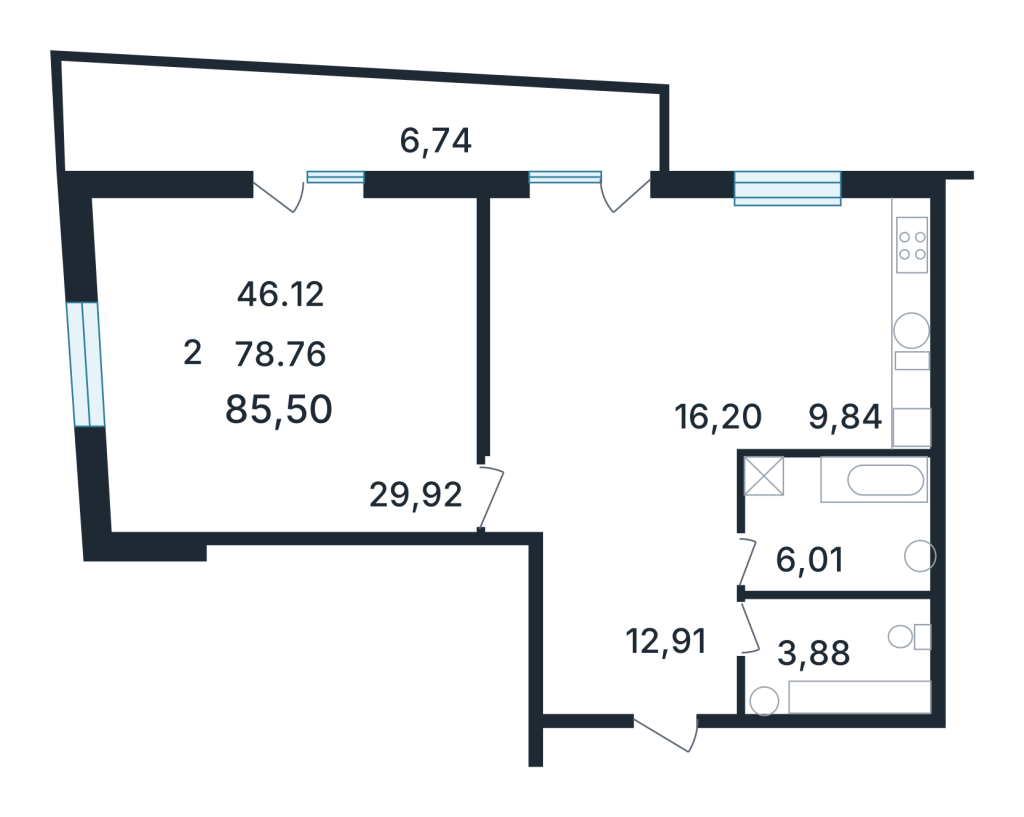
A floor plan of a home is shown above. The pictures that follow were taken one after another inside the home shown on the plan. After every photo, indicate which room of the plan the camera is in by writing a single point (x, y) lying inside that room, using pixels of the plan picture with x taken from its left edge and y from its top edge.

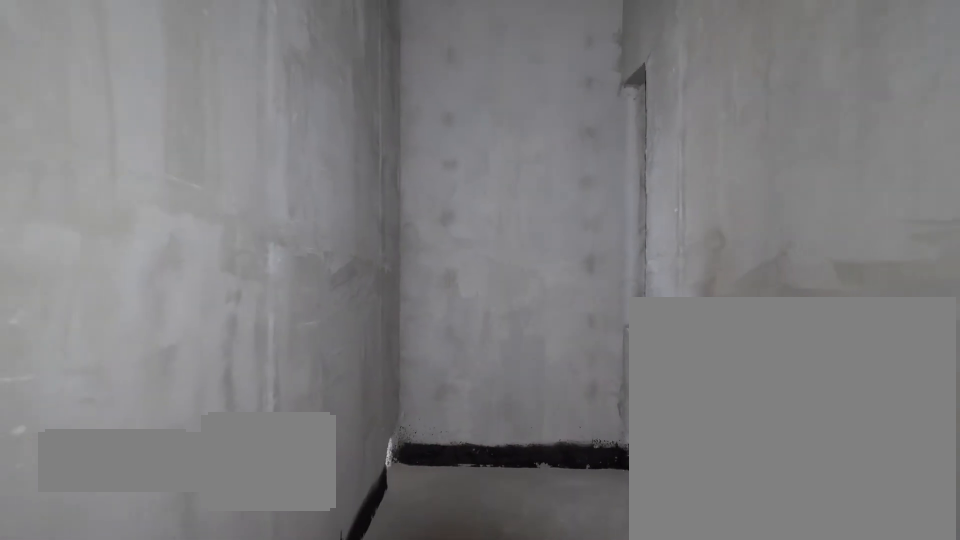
(829, 644)
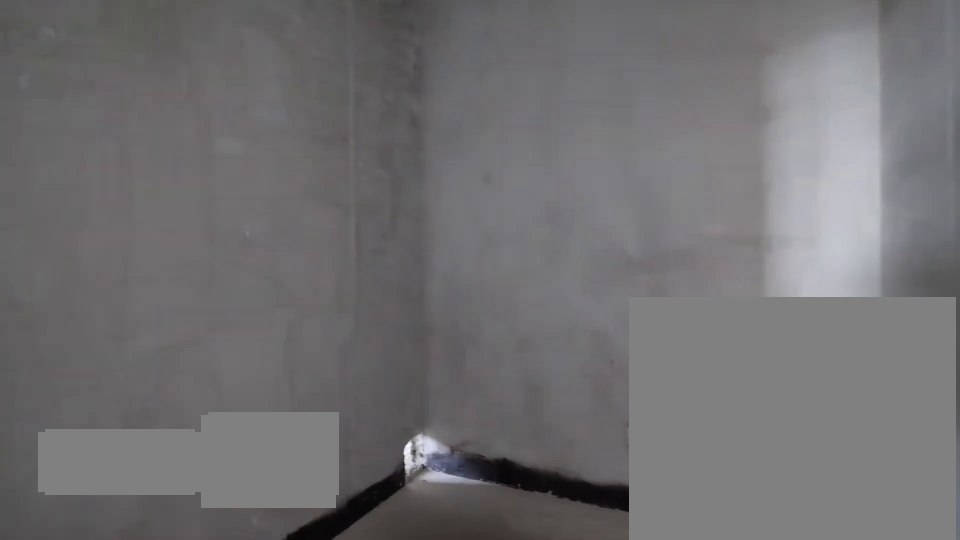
(837, 523)
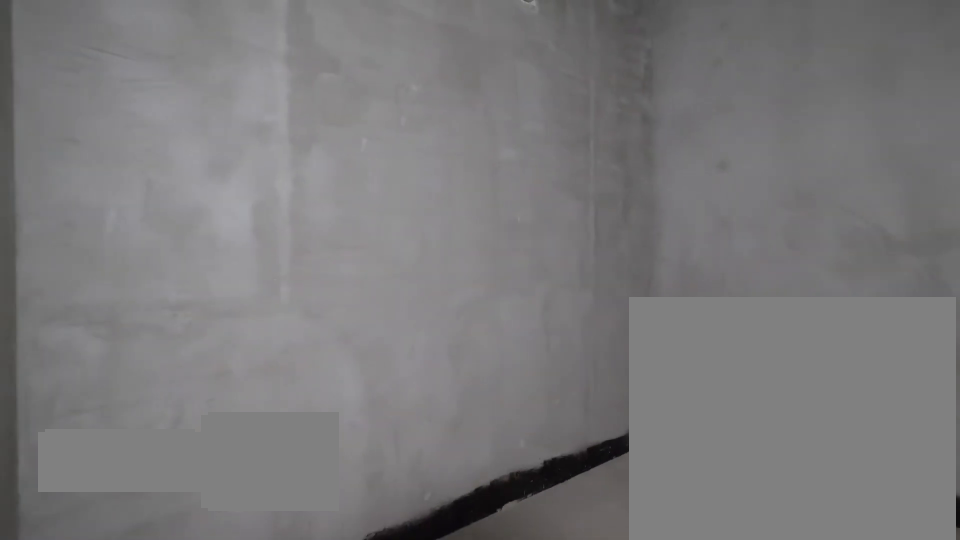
(837, 523)
